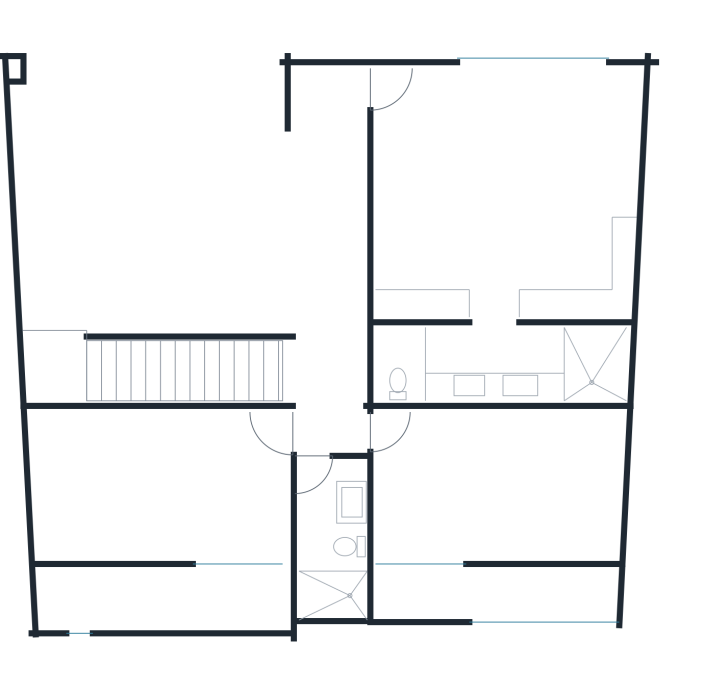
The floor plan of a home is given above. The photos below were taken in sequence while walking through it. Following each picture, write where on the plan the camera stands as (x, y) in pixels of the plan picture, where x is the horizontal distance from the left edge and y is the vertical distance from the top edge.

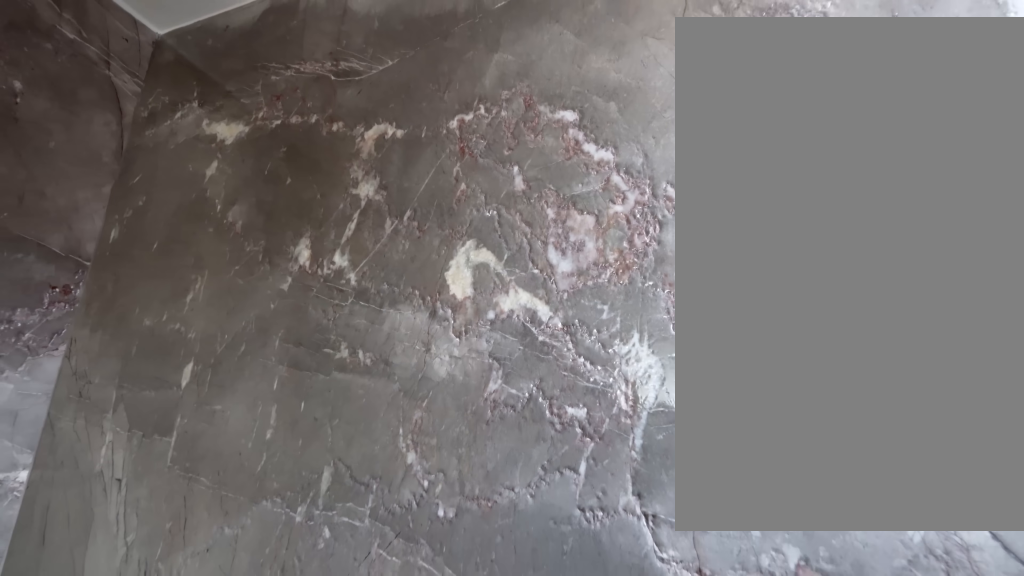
(322, 582)
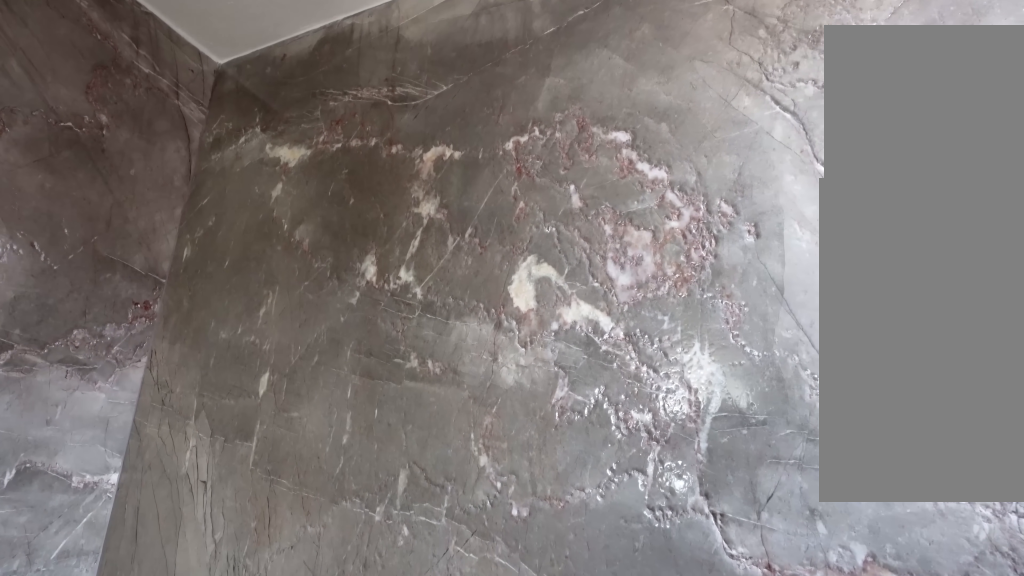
(324, 589)
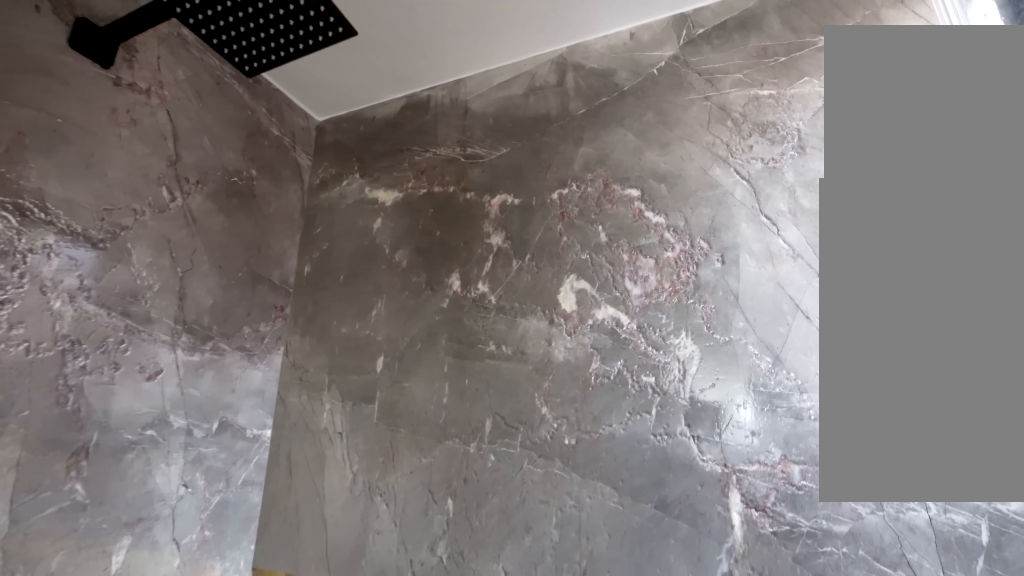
(324, 589)
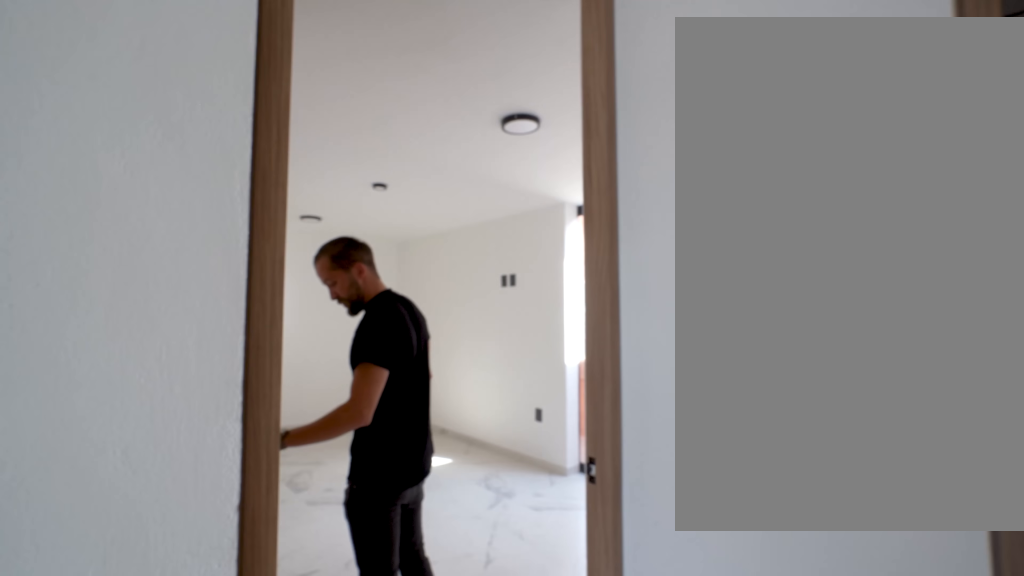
(314, 451)
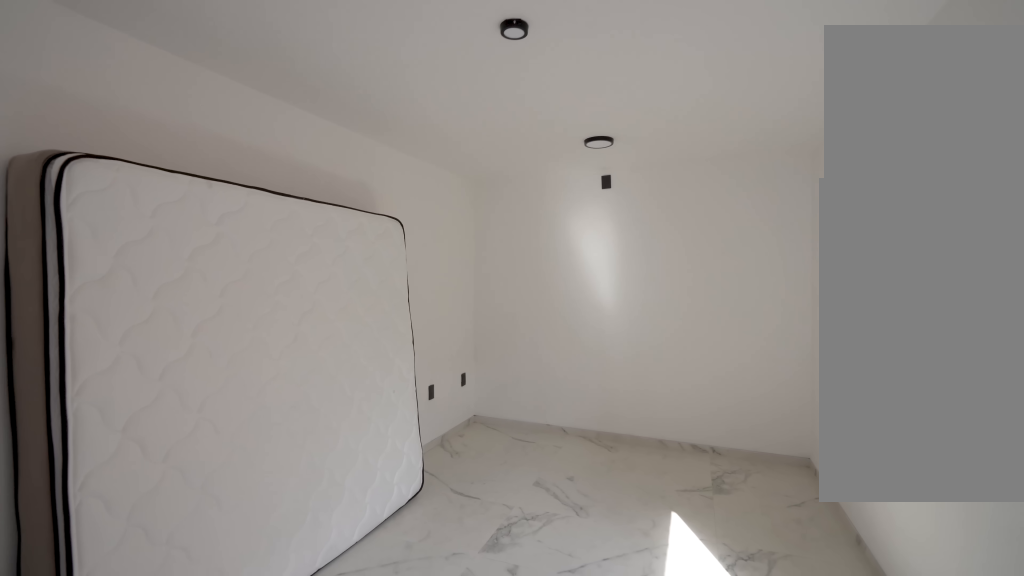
(412, 427)
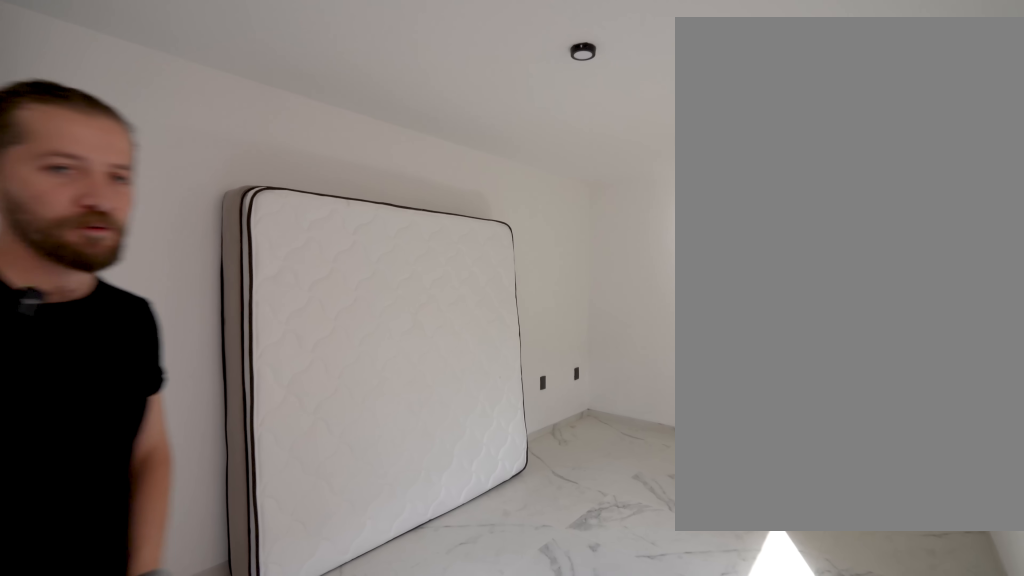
(401, 483)
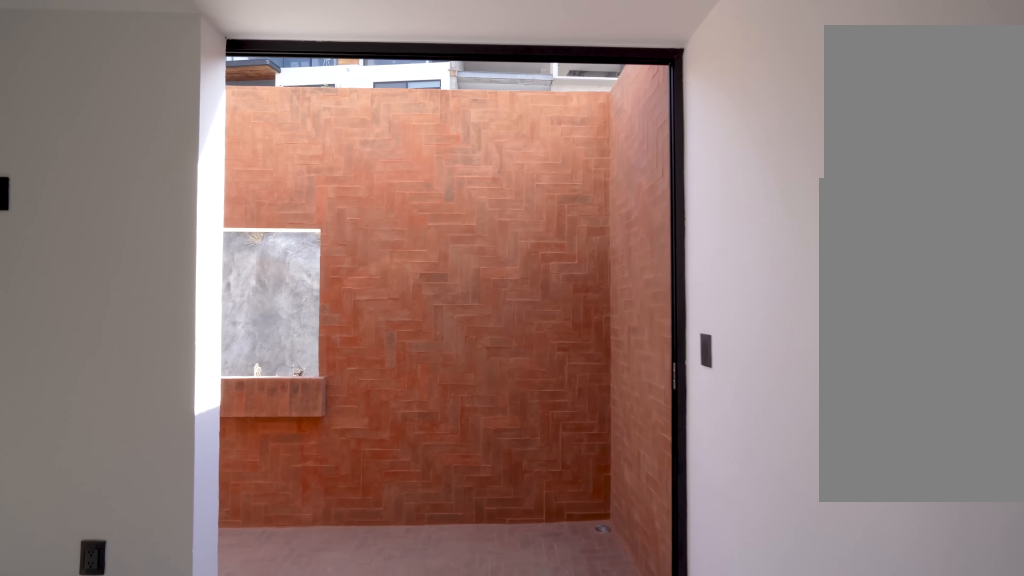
(391, 536)
